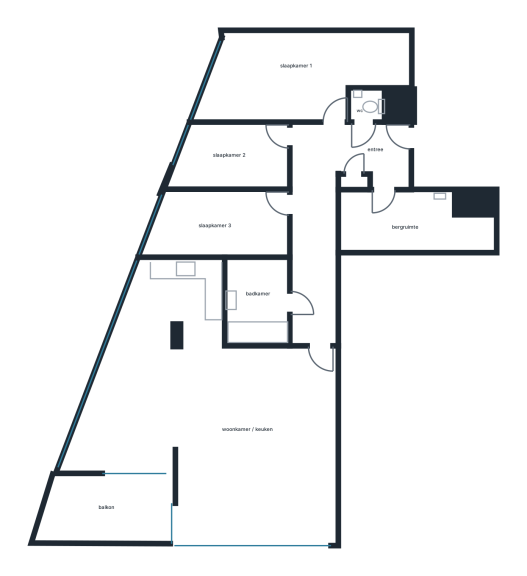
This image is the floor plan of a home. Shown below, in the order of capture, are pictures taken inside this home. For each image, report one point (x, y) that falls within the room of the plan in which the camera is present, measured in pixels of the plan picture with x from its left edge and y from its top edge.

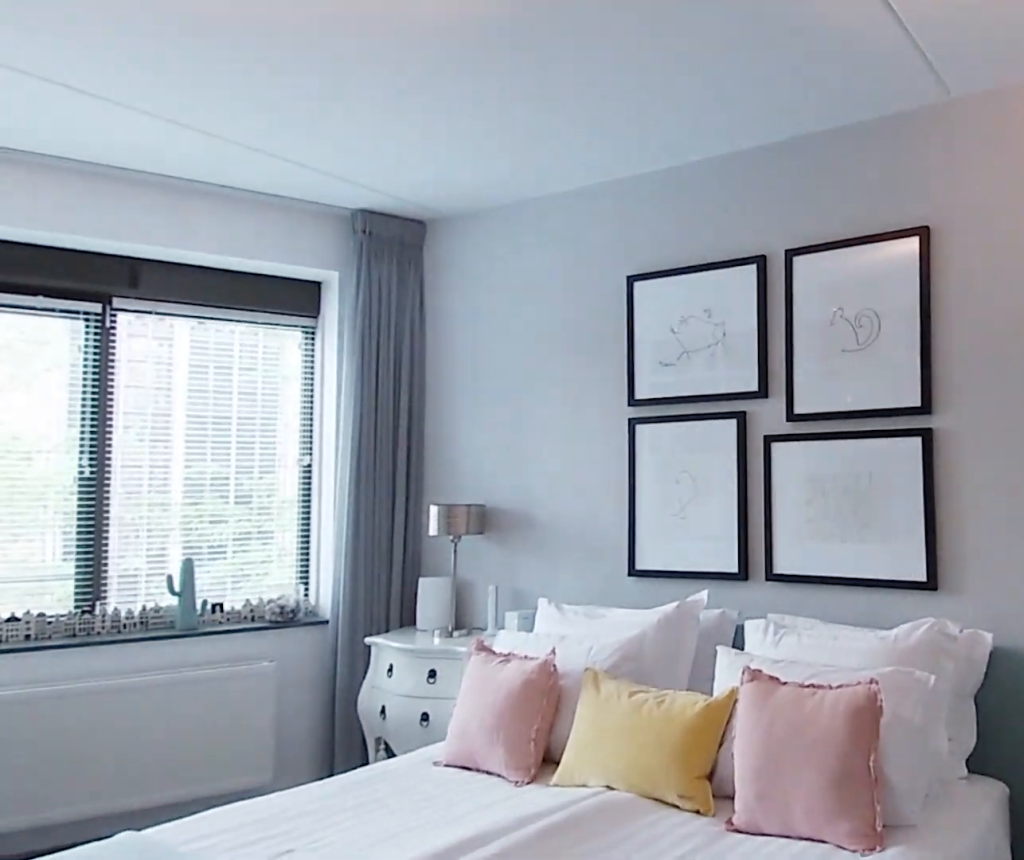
(298, 75)
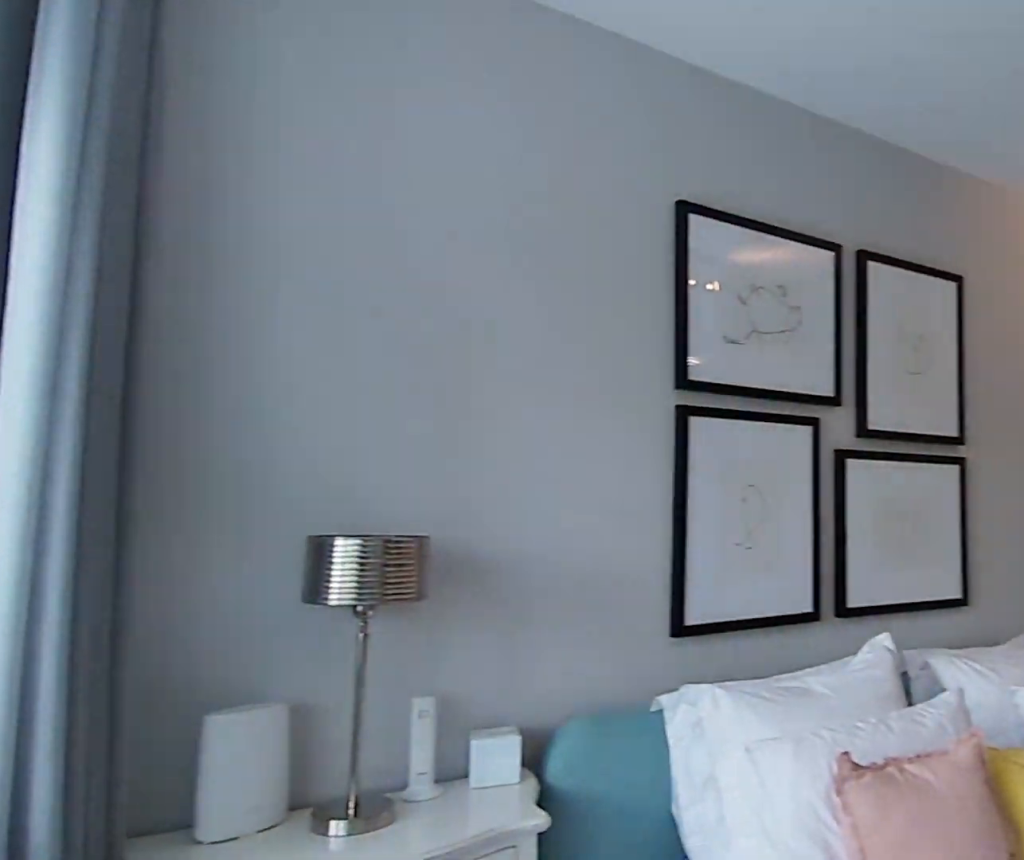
(298, 75)
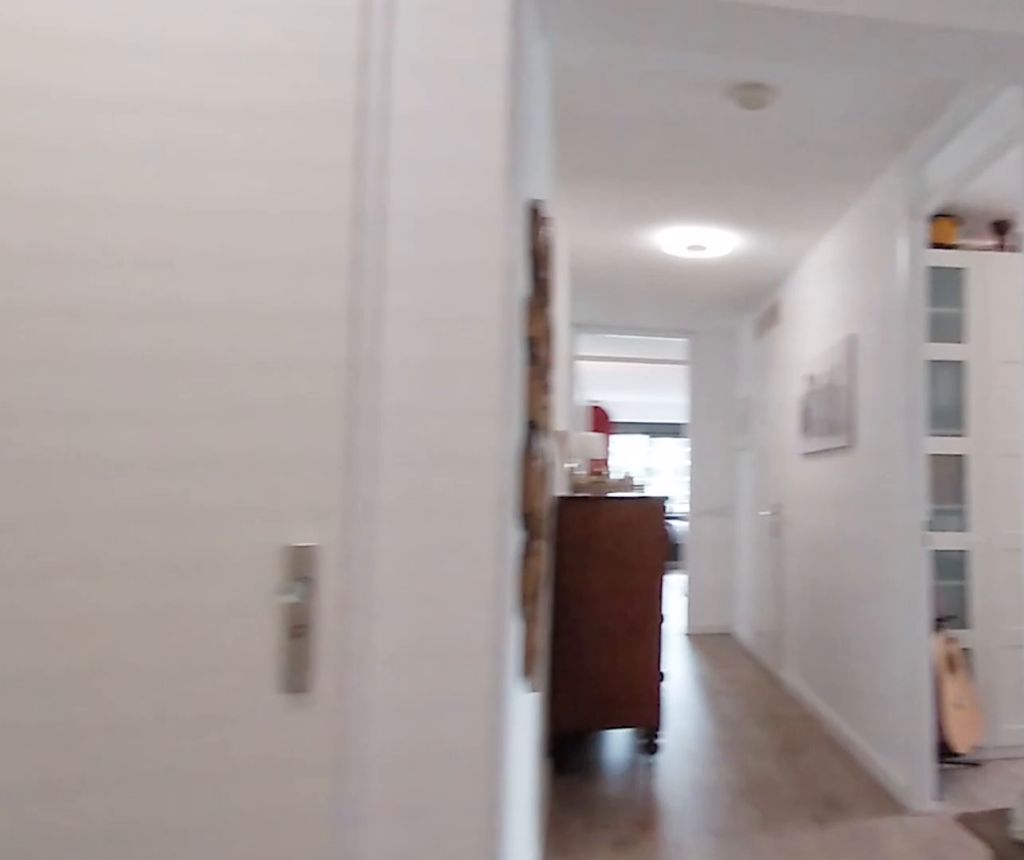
(330, 209)
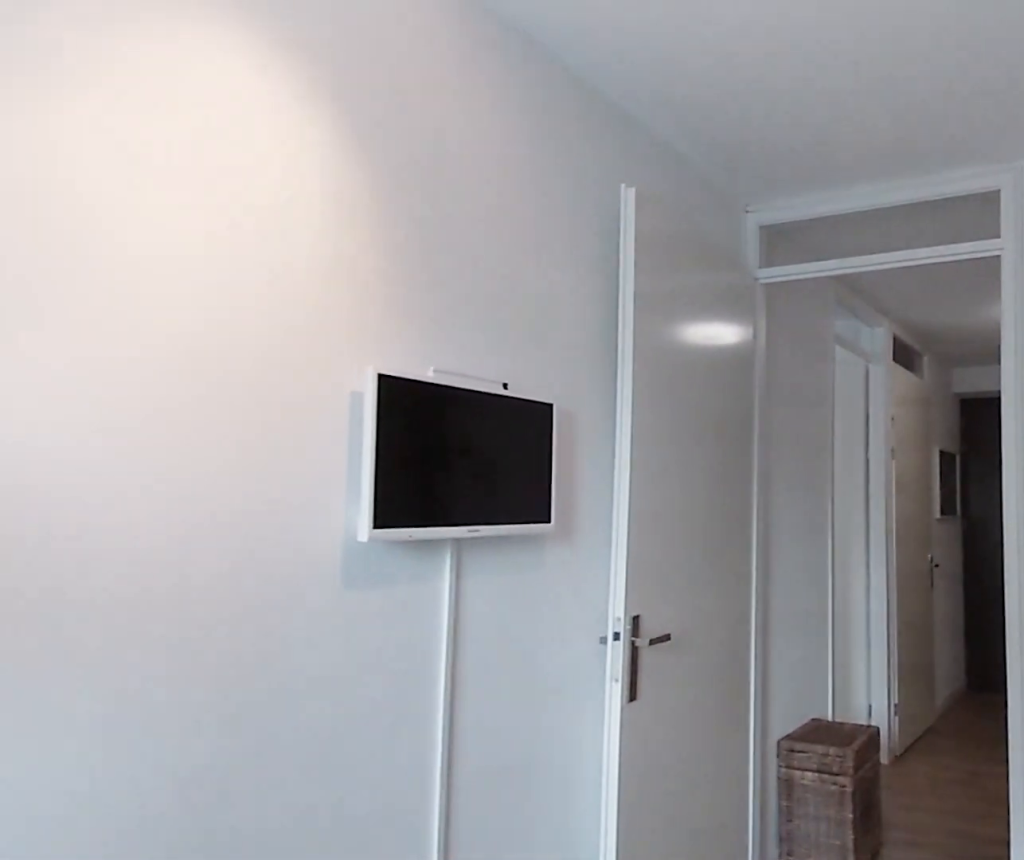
(233, 157)
